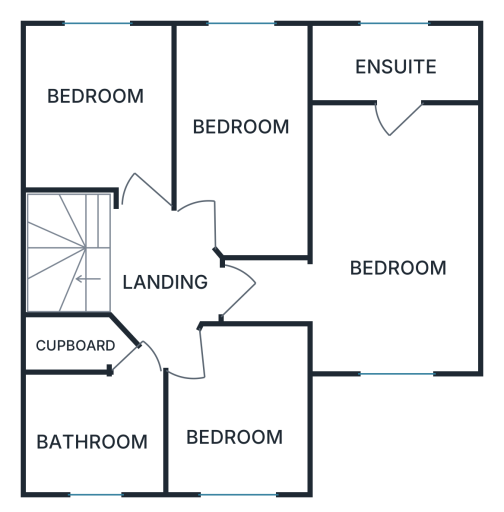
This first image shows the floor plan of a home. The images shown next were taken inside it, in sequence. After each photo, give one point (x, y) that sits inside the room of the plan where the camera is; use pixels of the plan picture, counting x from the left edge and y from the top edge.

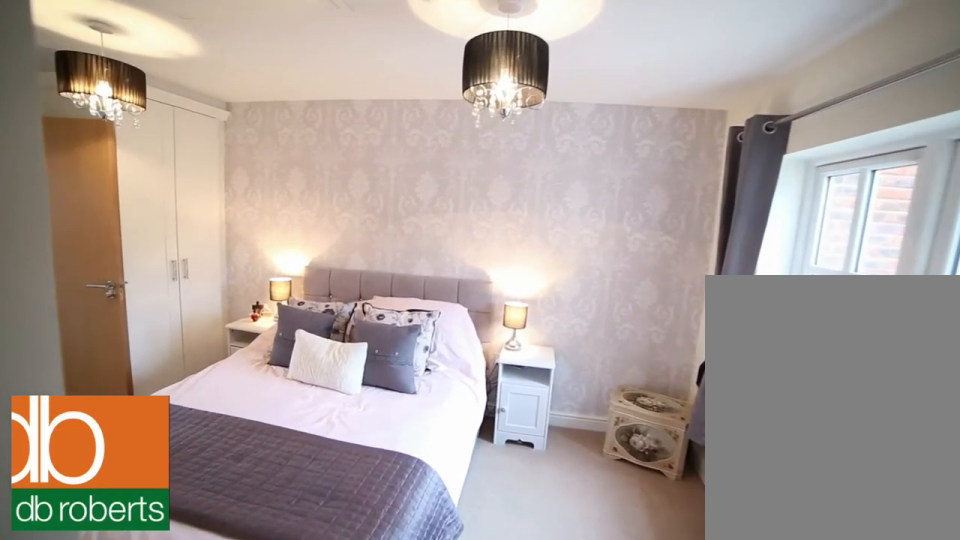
(377, 221)
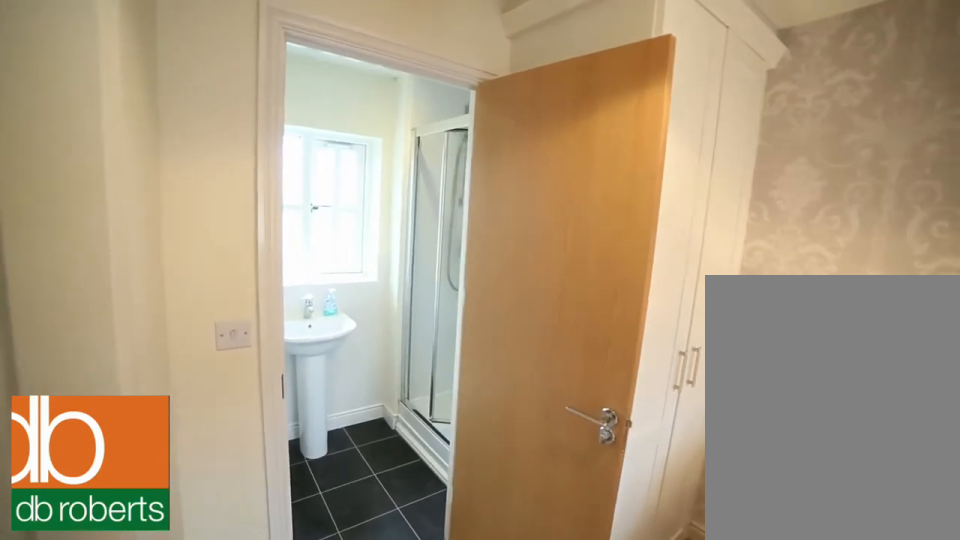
(361, 221)
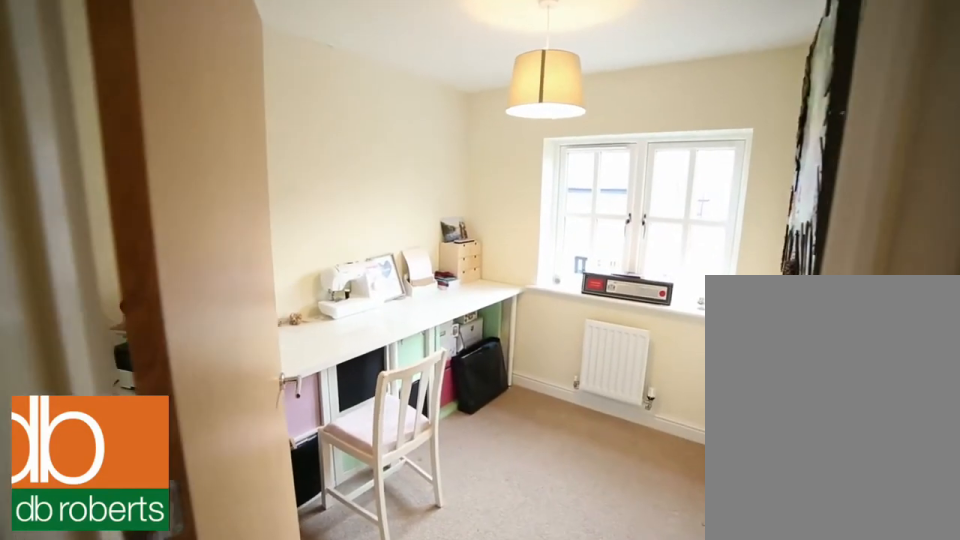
(241, 412)
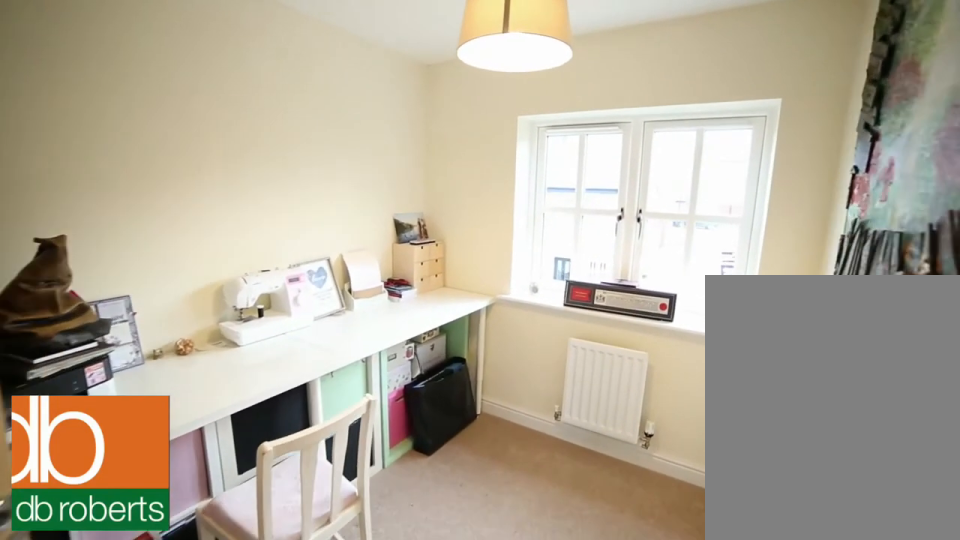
(241, 412)
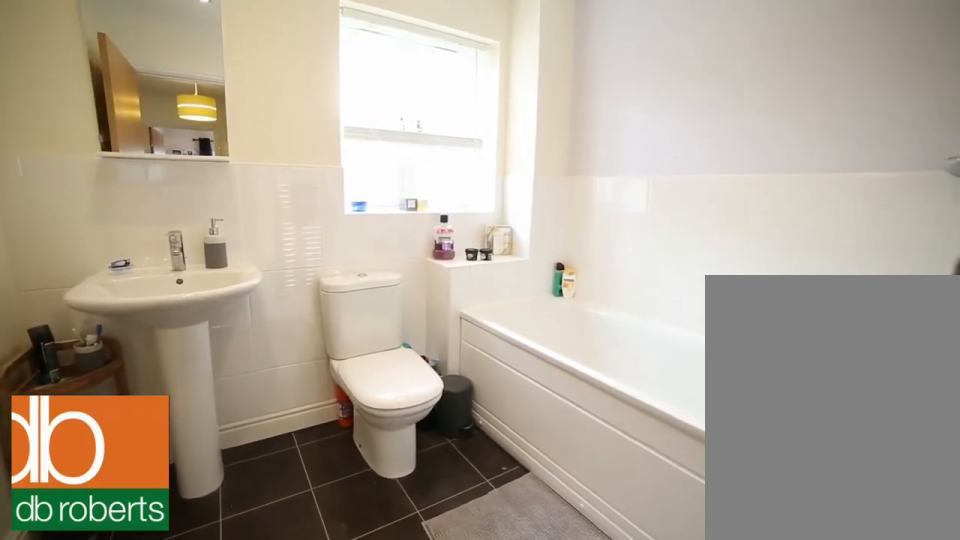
(97, 430)
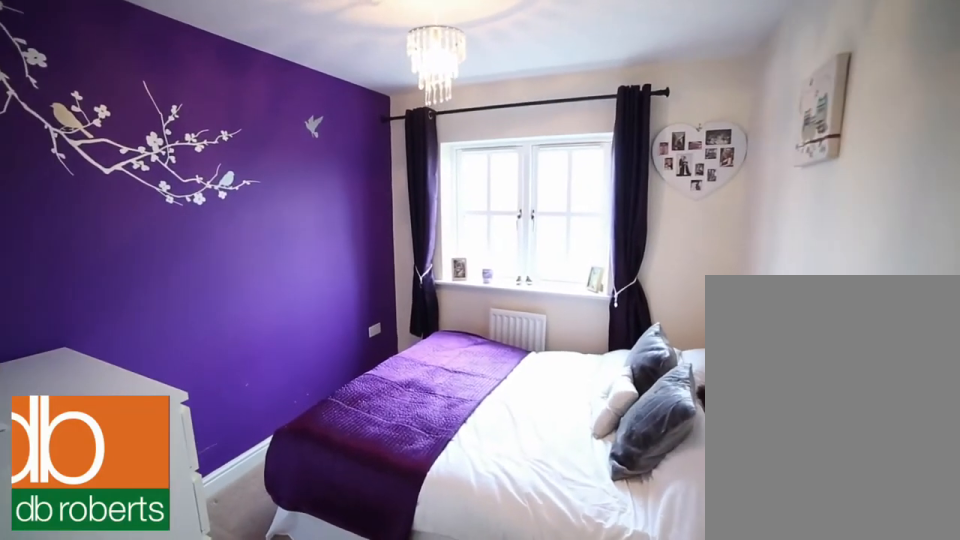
(101, 109)
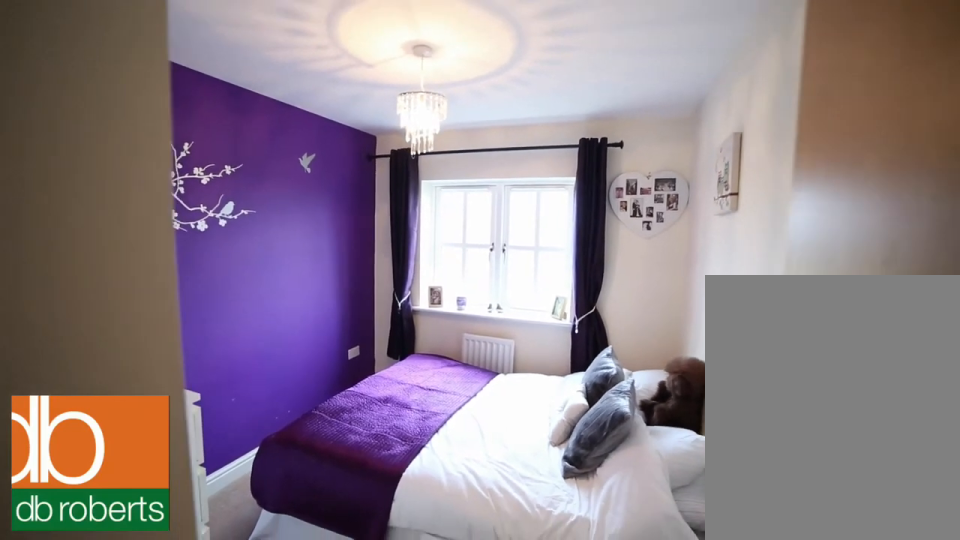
(101, 109)
